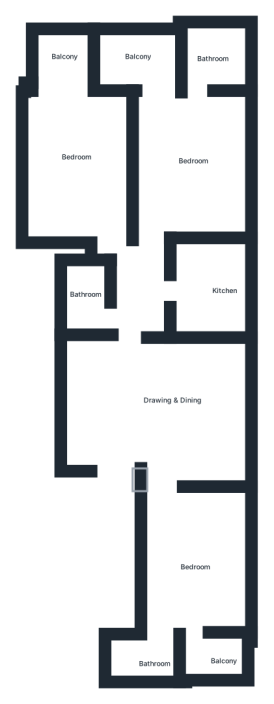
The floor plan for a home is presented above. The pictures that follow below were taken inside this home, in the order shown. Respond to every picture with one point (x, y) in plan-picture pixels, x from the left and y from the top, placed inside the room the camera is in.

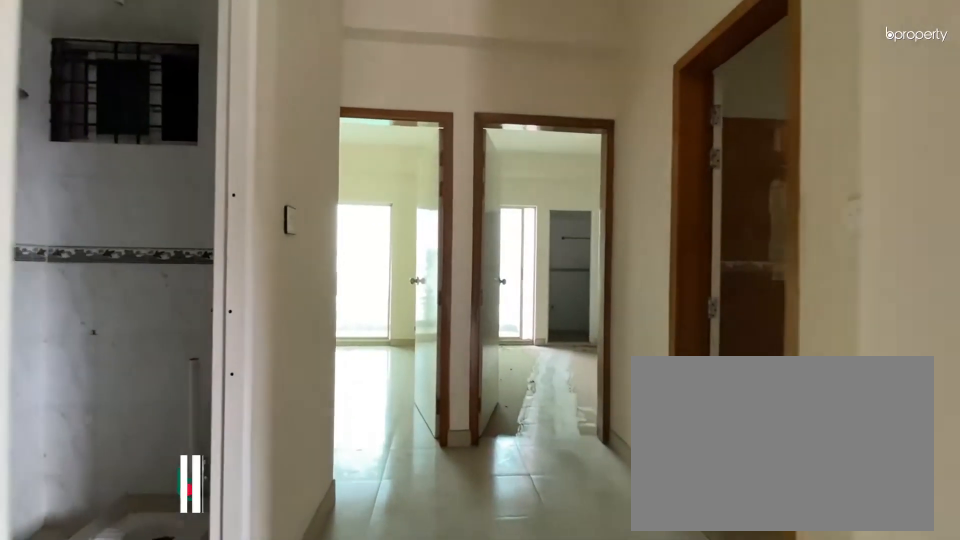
(161, 387)
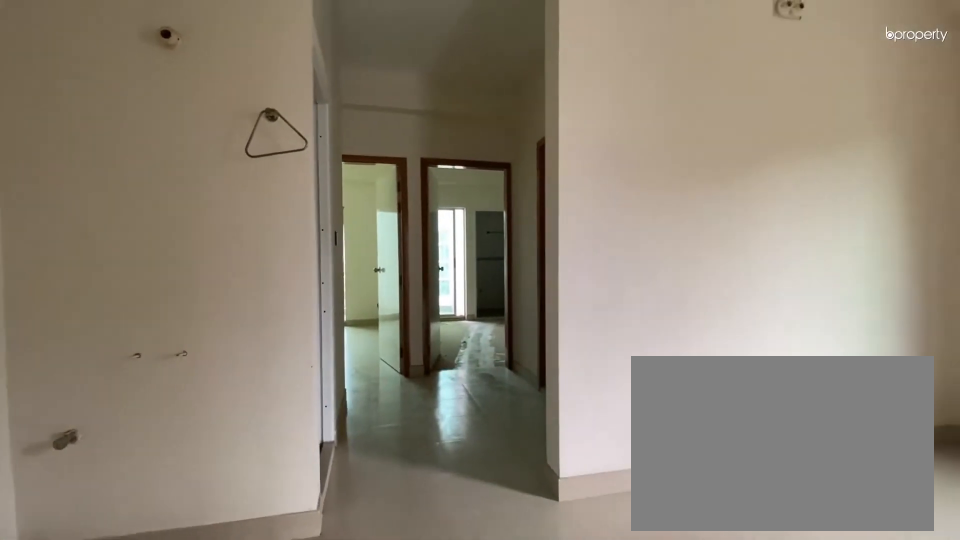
(161, 387)
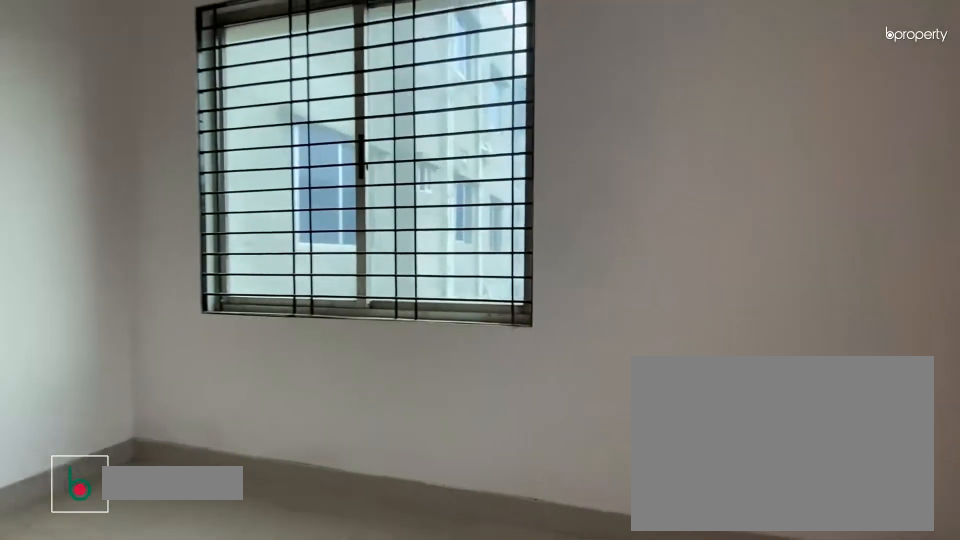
(191, 557)
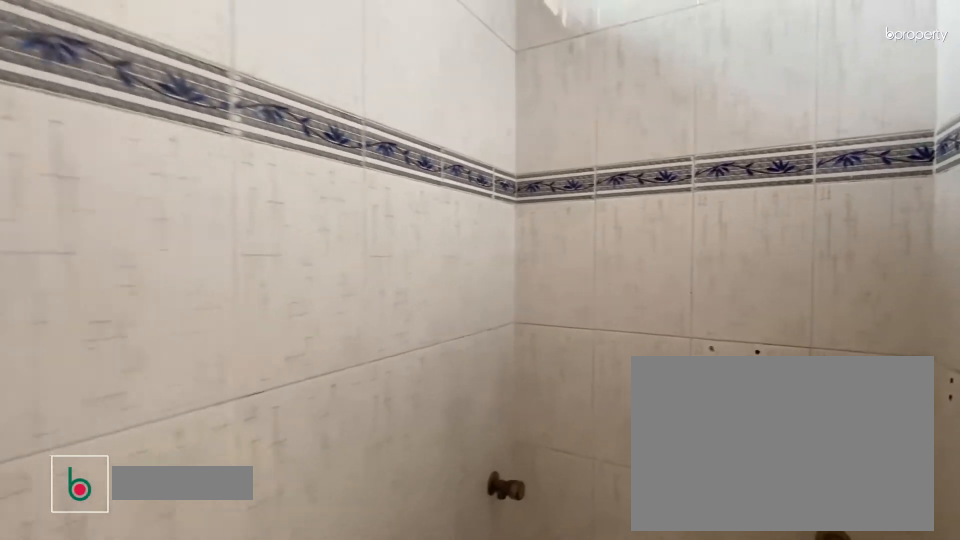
(141, 666)
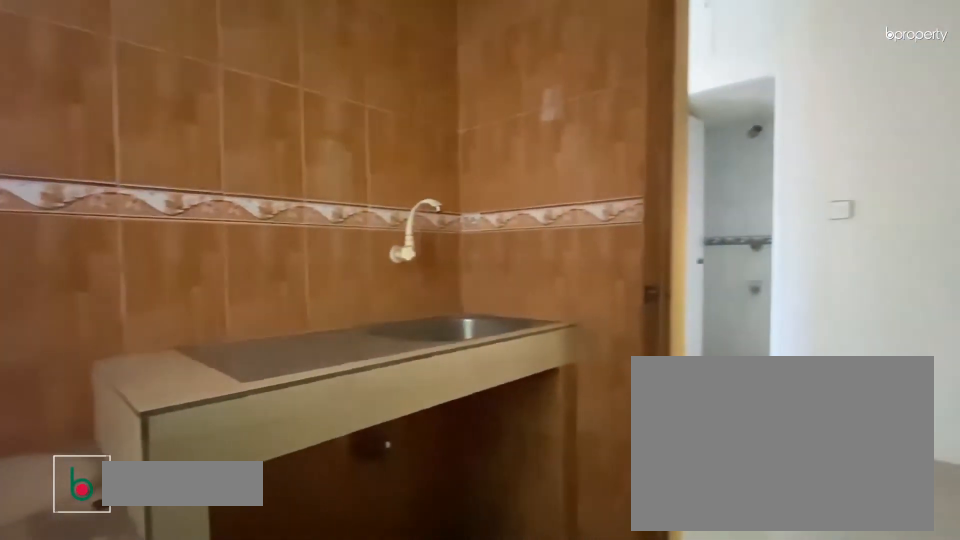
(219, 286)
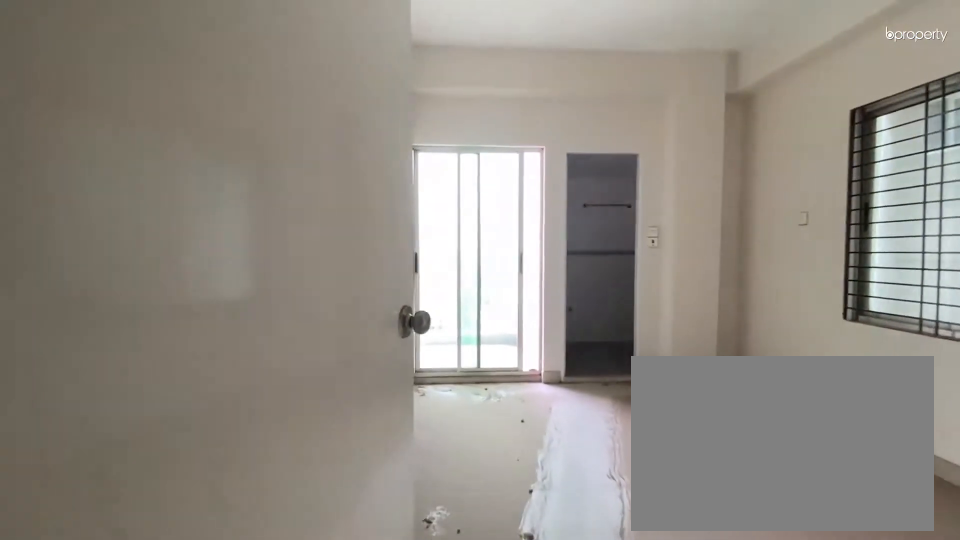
(155, 247)
